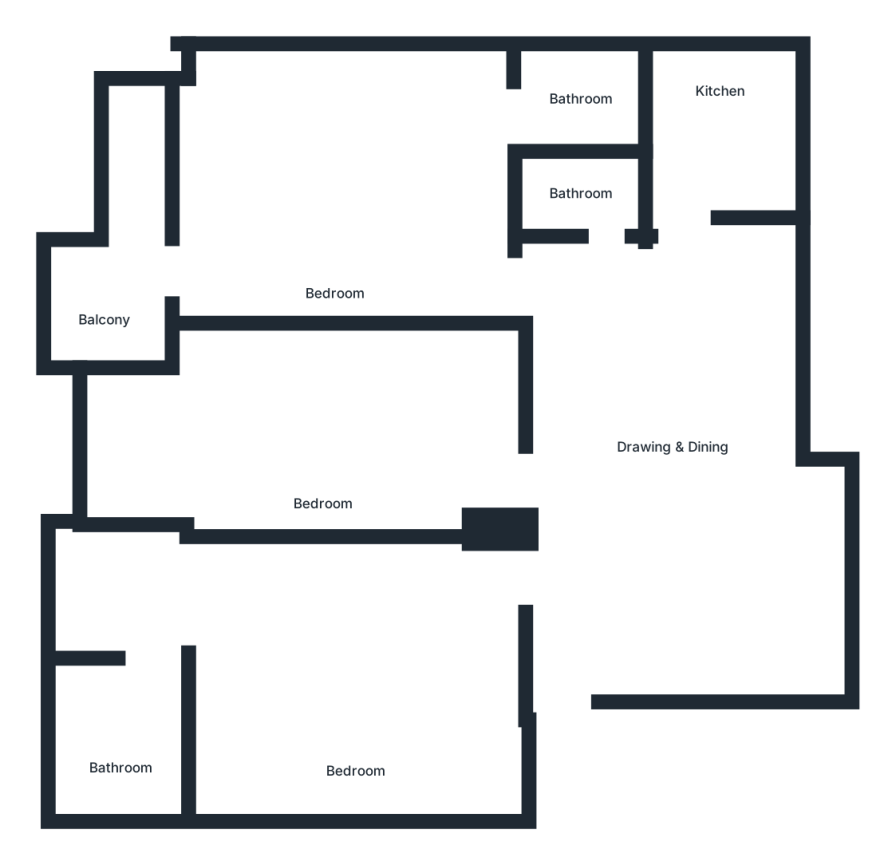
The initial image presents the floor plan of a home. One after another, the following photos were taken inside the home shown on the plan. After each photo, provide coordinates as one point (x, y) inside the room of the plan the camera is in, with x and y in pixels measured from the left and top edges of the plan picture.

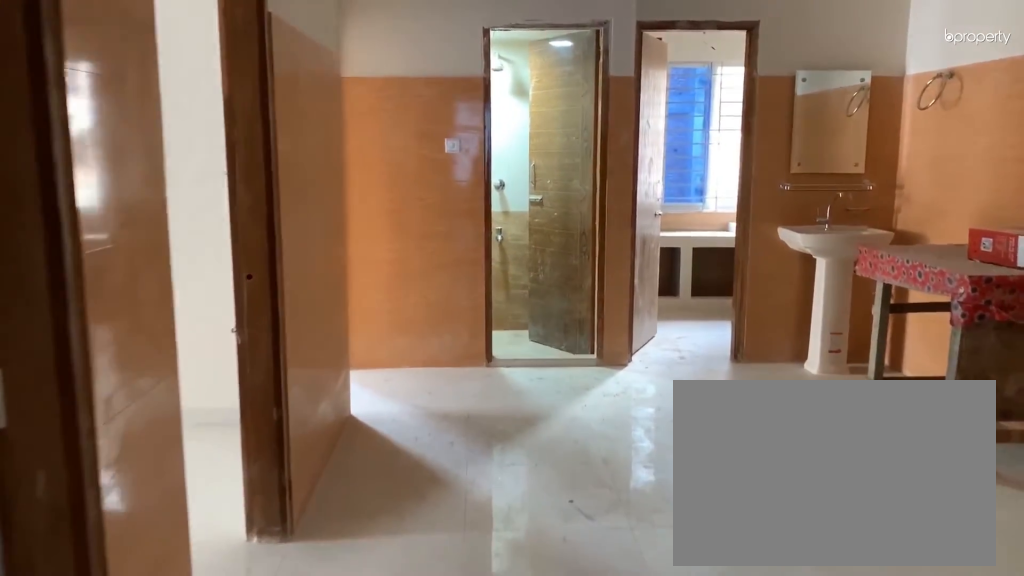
(566, 644)
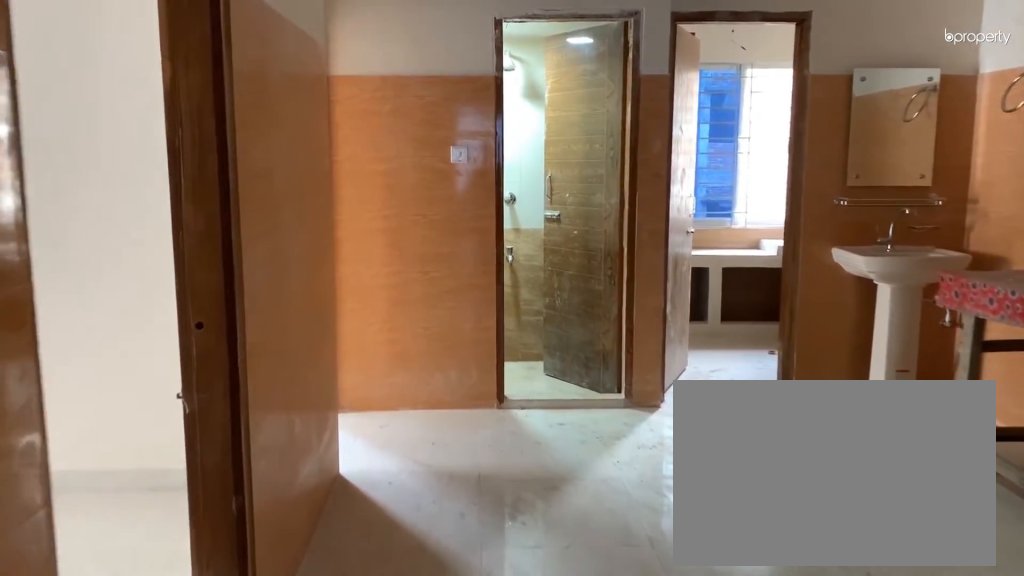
(566, 644)
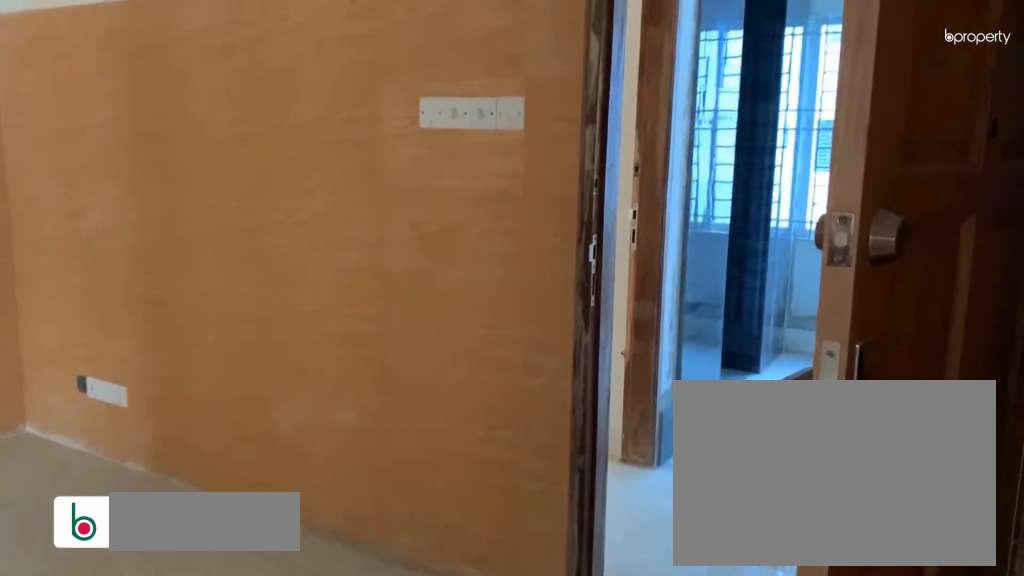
(684, 439)
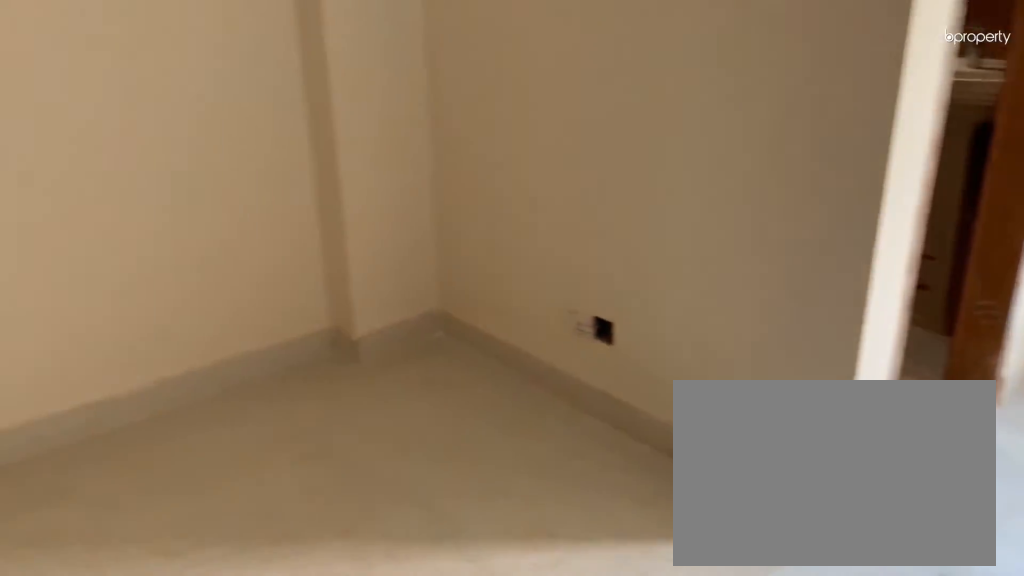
(356, 678)
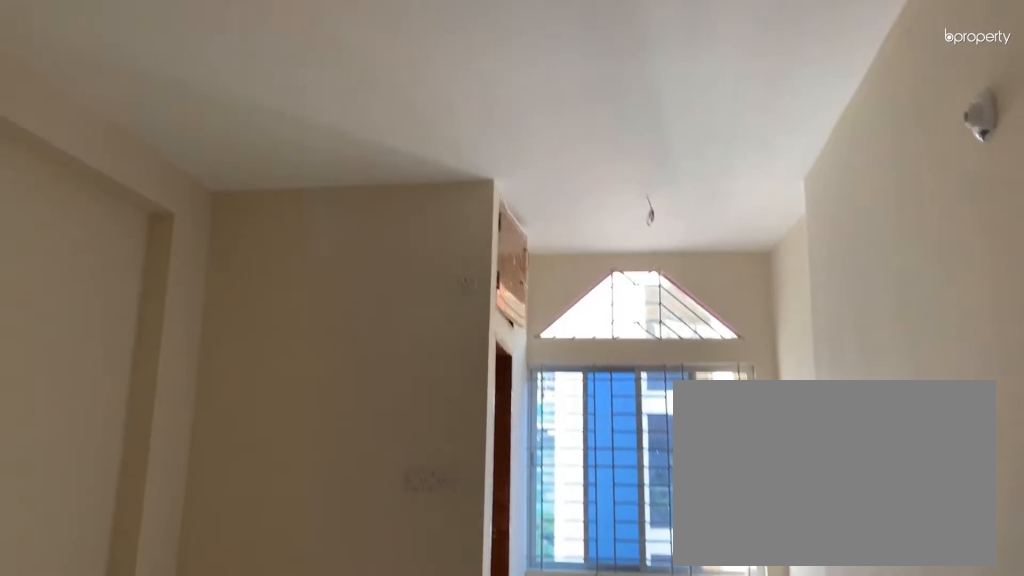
(356, 678)
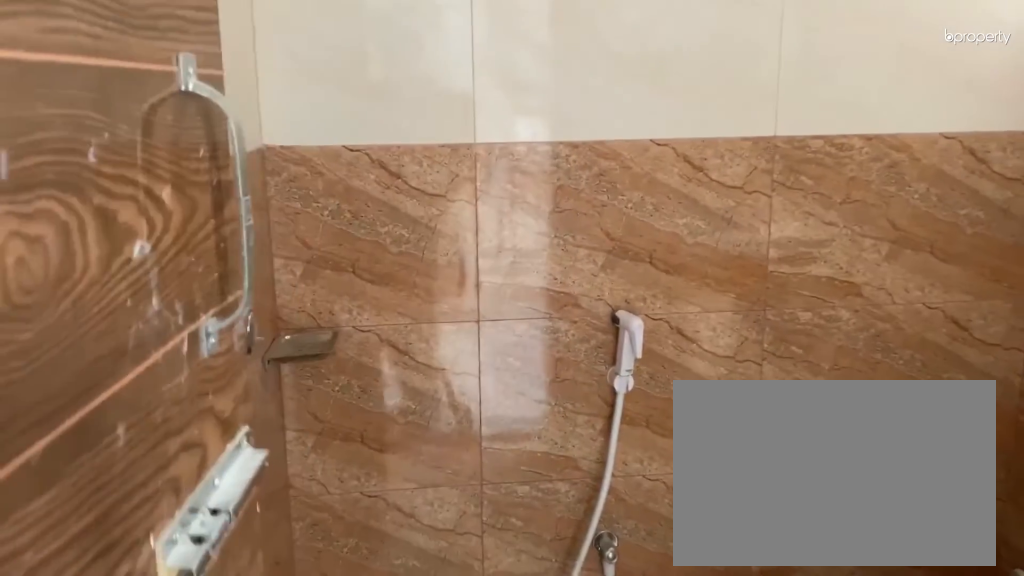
(158, 647)
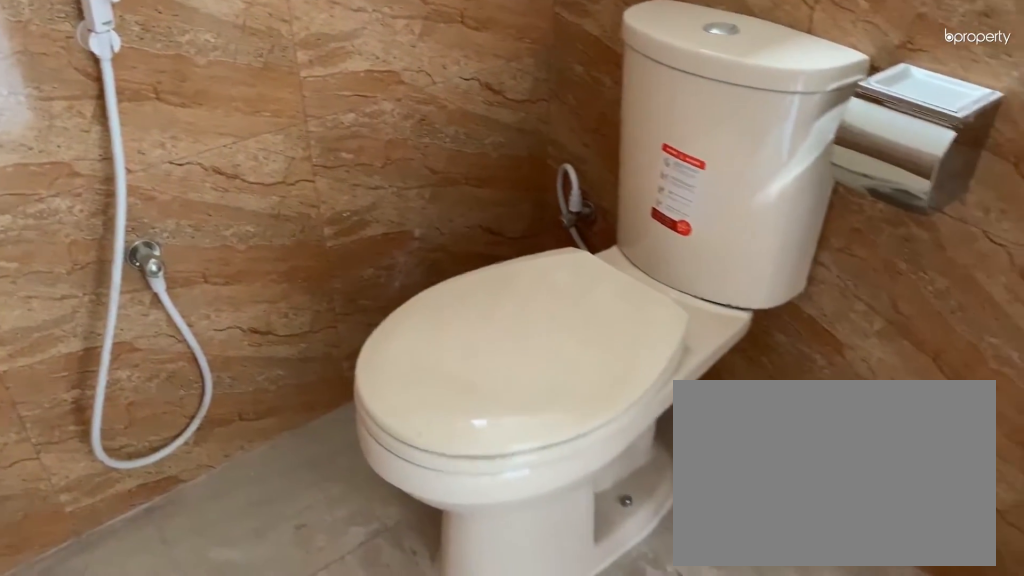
(117, 774)
